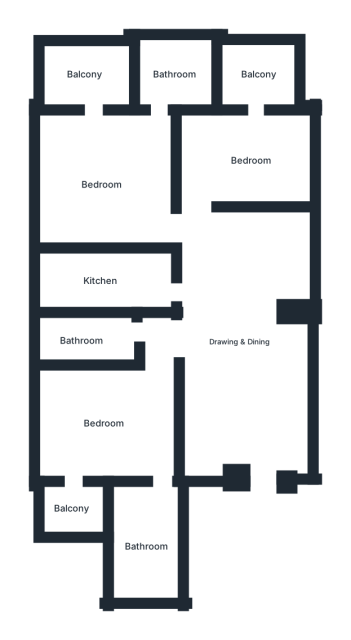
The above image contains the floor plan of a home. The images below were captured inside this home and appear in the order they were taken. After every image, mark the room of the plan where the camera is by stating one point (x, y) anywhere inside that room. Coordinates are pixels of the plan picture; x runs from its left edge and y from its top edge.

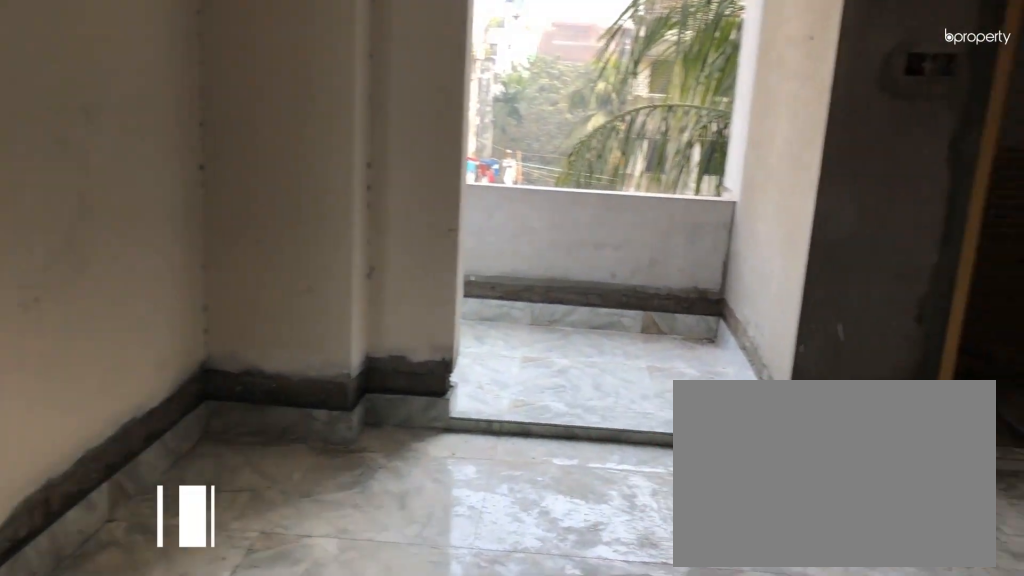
(101, 185)
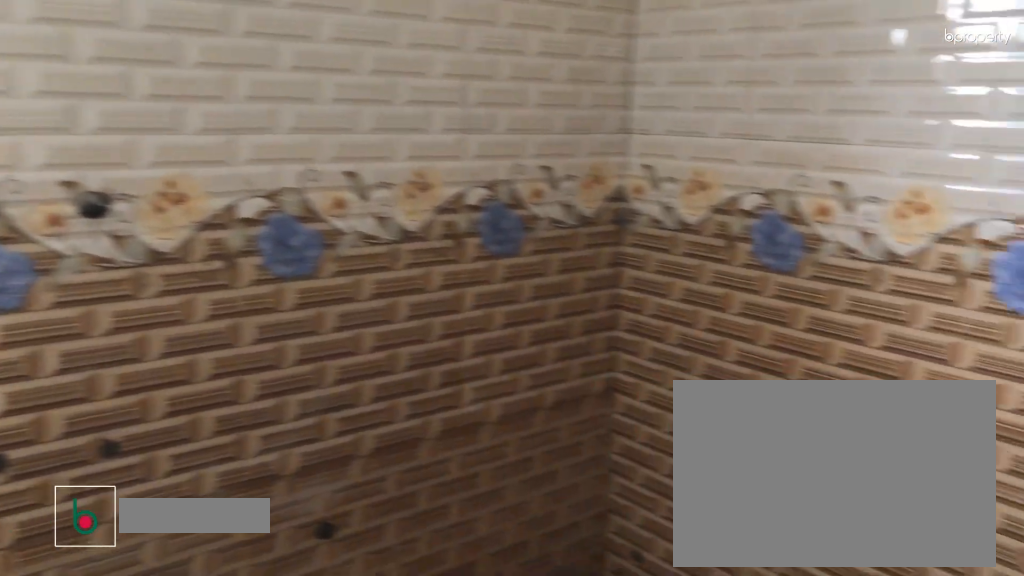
(176, 73)
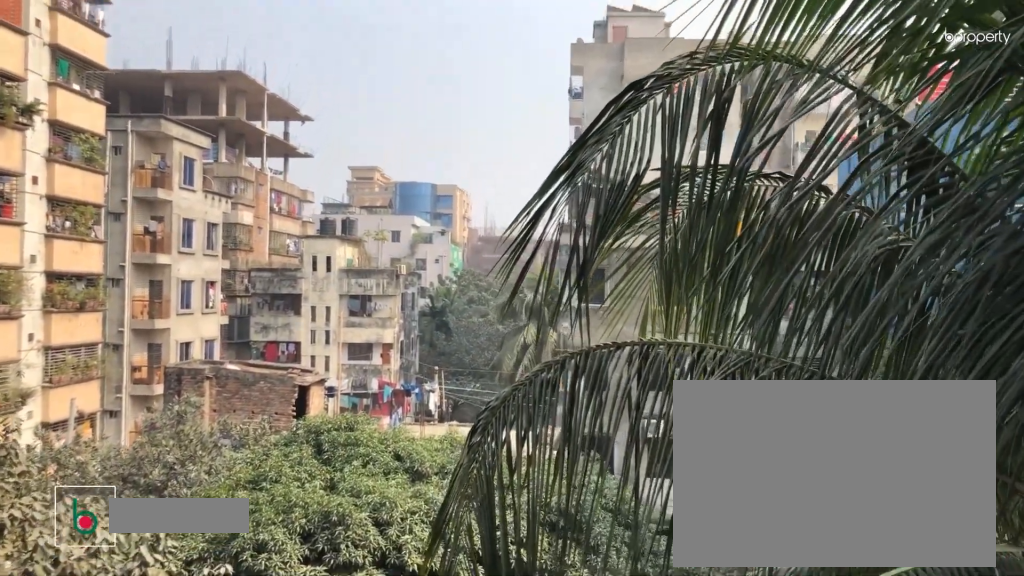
(85, 76)
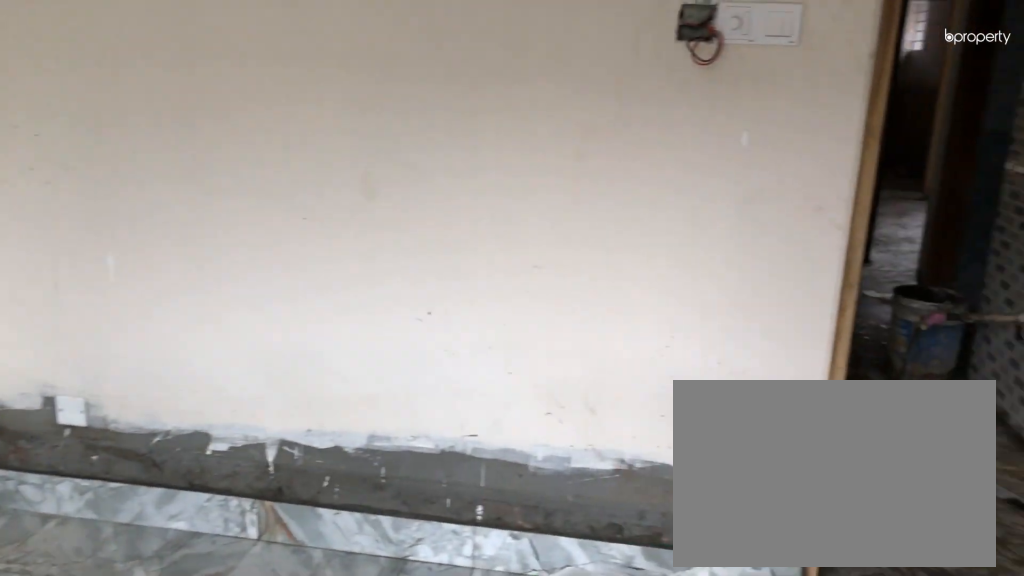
(249, 160)
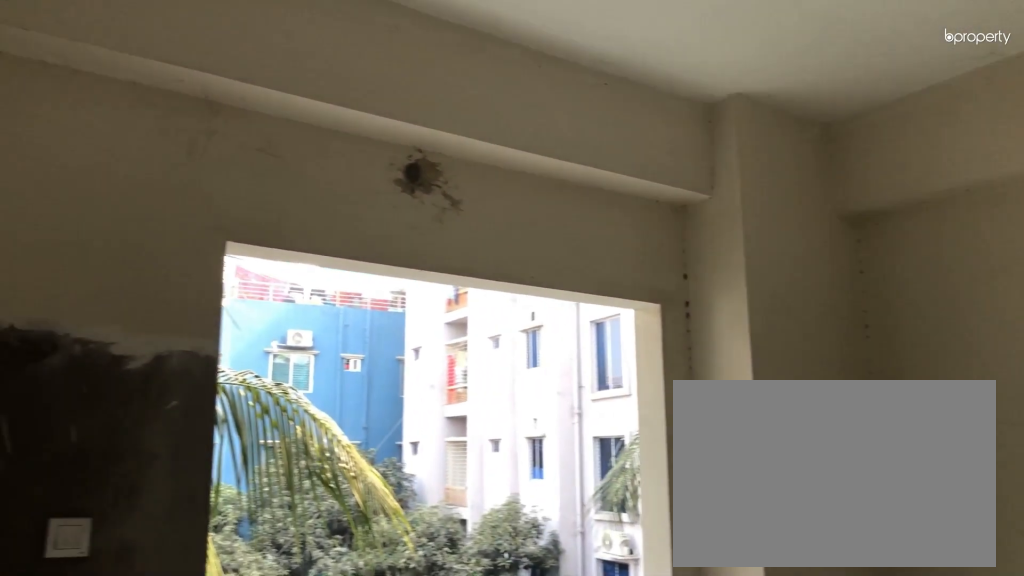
(249, 160)
